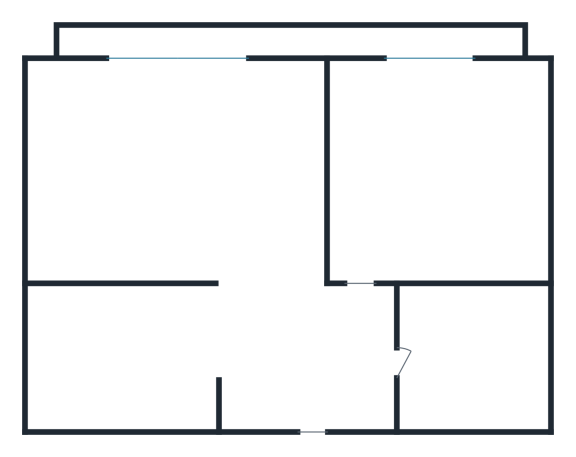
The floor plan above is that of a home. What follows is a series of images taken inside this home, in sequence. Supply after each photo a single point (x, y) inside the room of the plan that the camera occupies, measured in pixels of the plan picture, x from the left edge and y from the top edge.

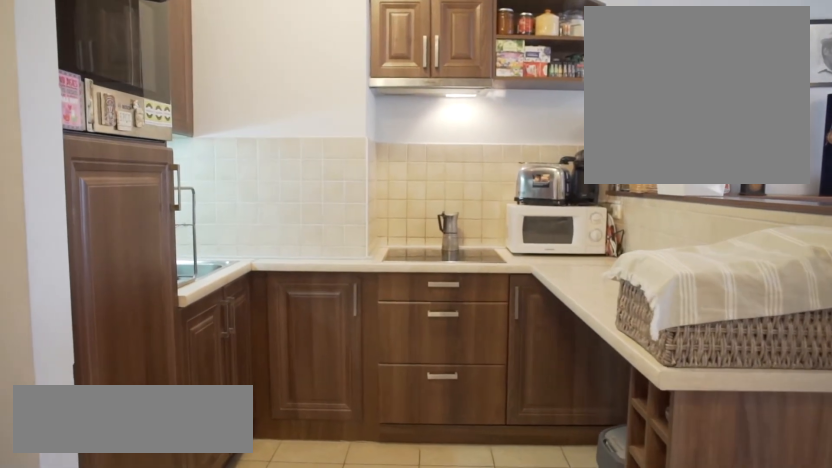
(294, 368)
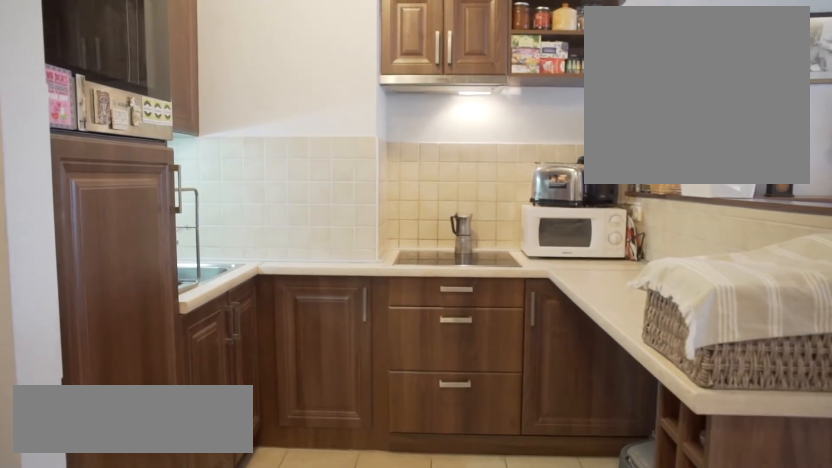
(275, 368)
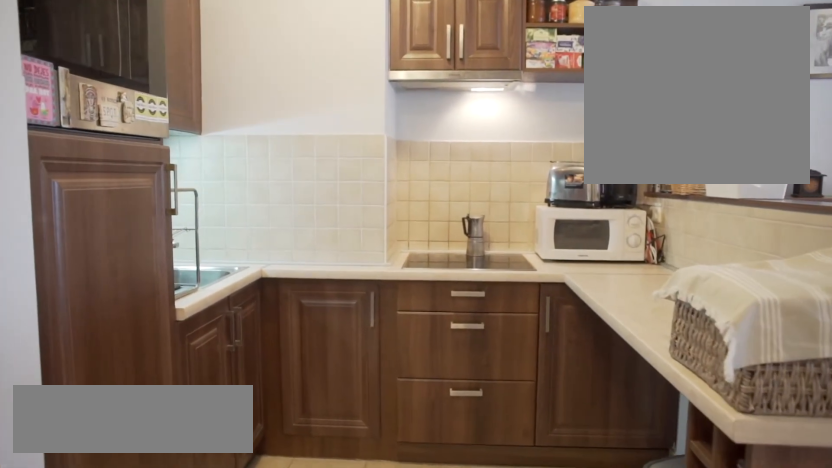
(256, 367)
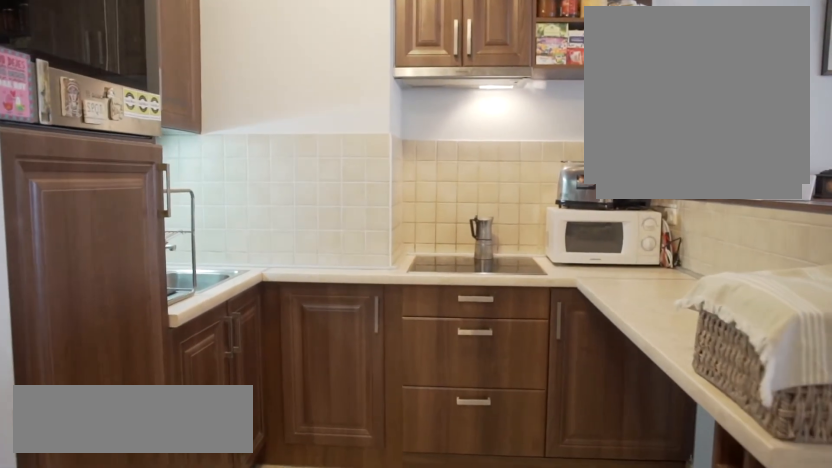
(239, 368)
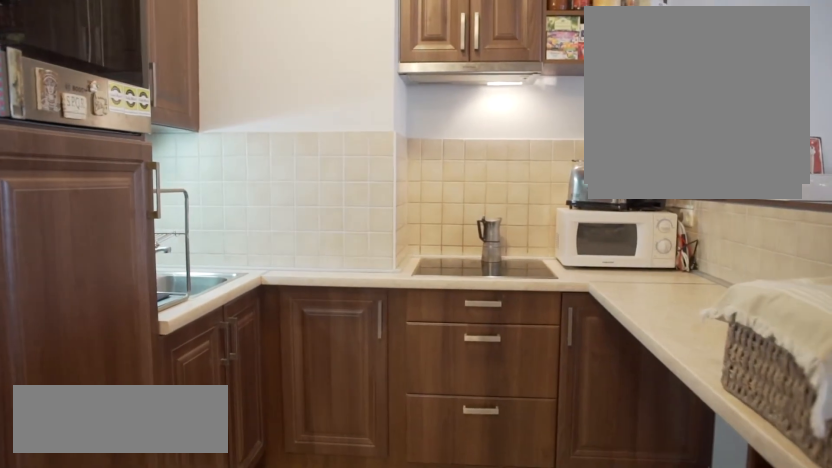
(222, 367)
